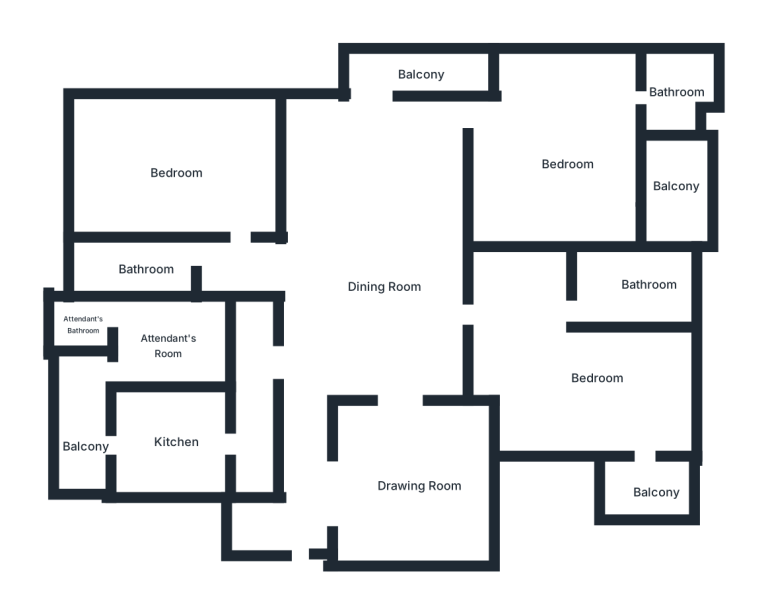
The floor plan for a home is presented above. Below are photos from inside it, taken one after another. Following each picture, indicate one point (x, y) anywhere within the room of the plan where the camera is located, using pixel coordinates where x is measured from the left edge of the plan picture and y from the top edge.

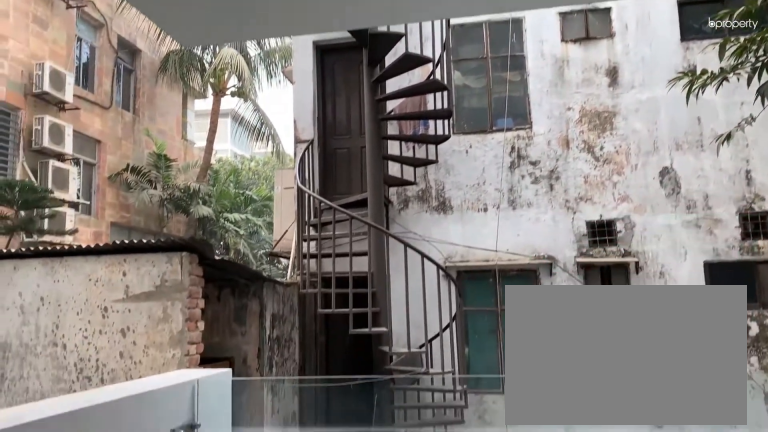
(416, 72)
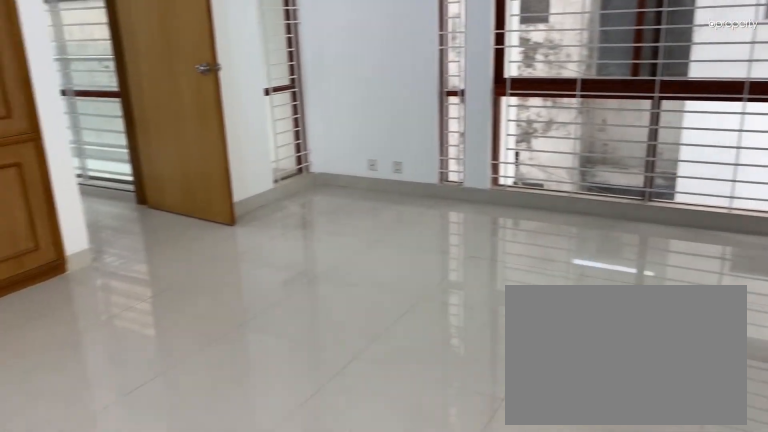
(569, 161)
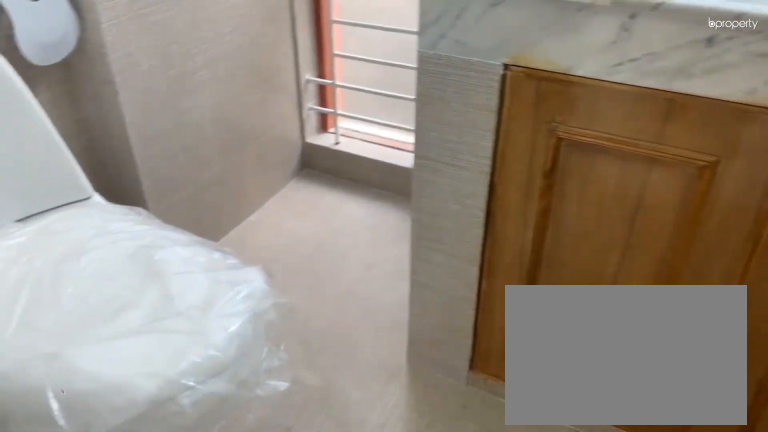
(679, 96)
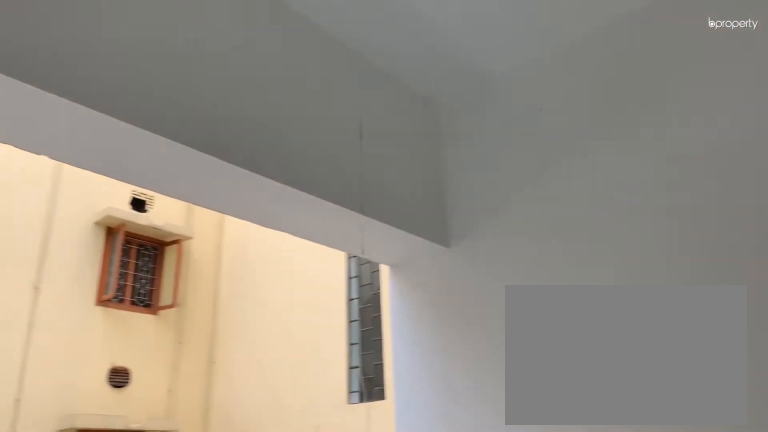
(679, 184)
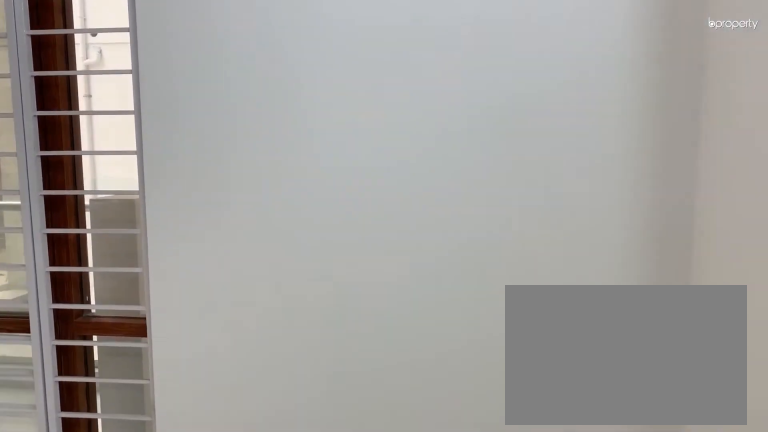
(598, 376)
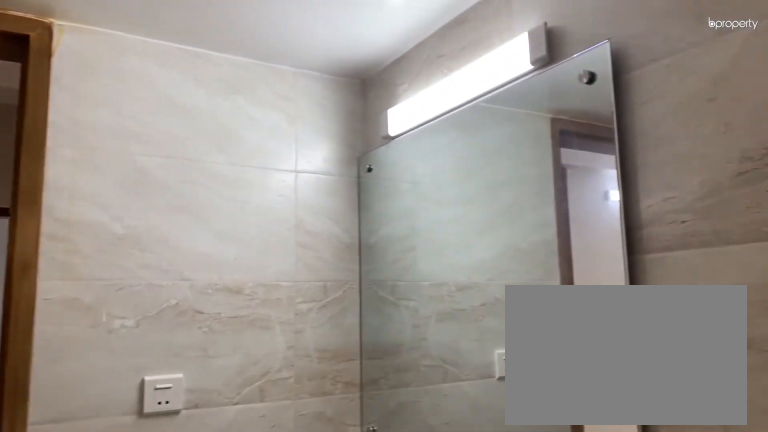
(646, 286)
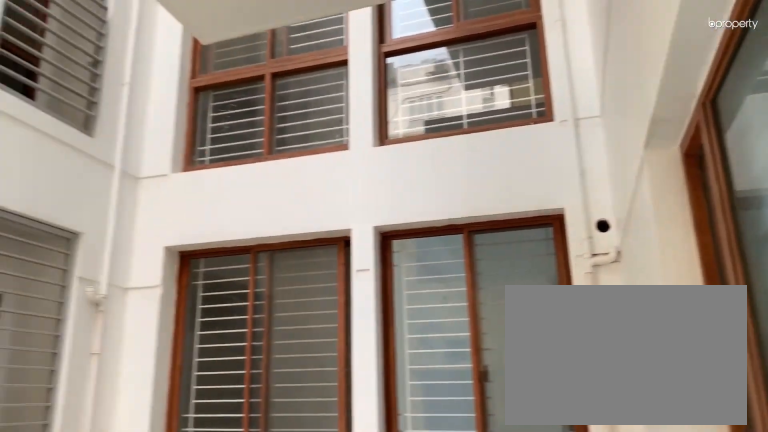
(651, 488)
